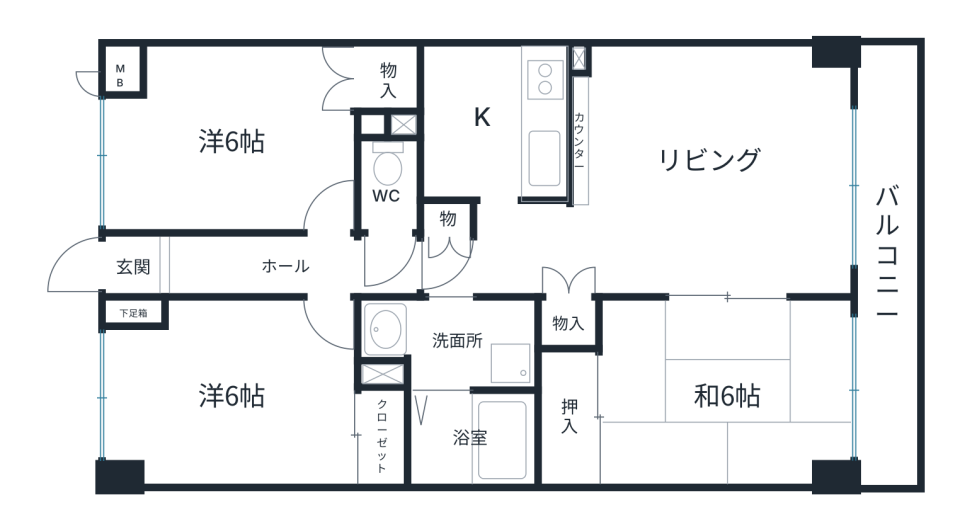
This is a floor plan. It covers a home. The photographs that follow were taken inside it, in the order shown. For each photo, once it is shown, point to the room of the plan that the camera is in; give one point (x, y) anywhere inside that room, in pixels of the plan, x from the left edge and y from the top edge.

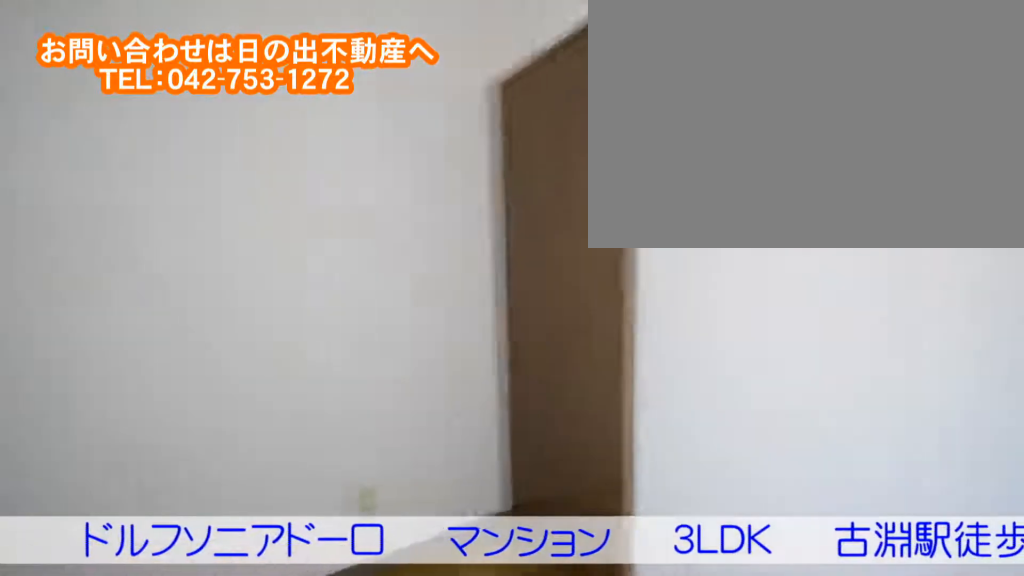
(165, 134)
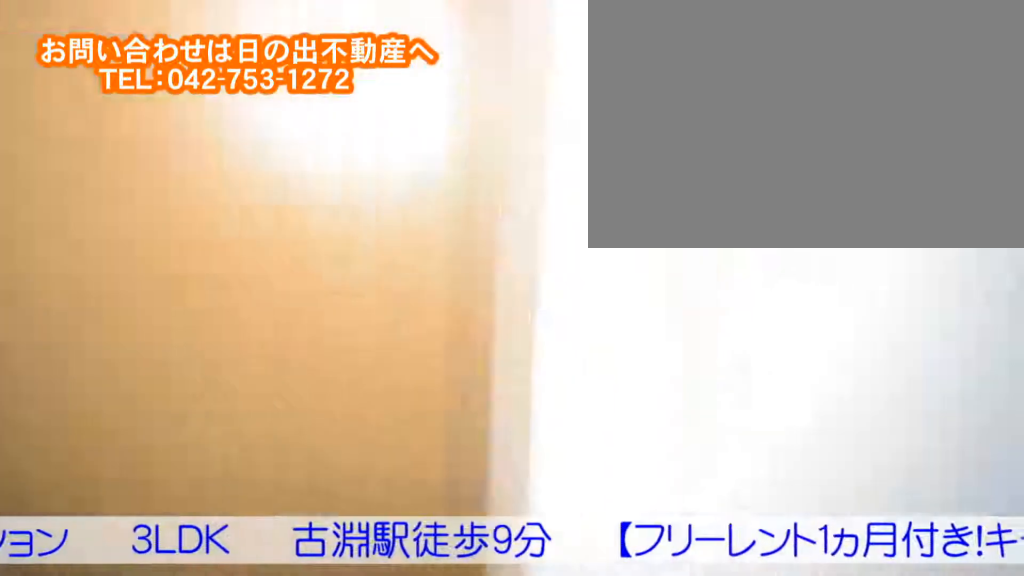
(166, 136)
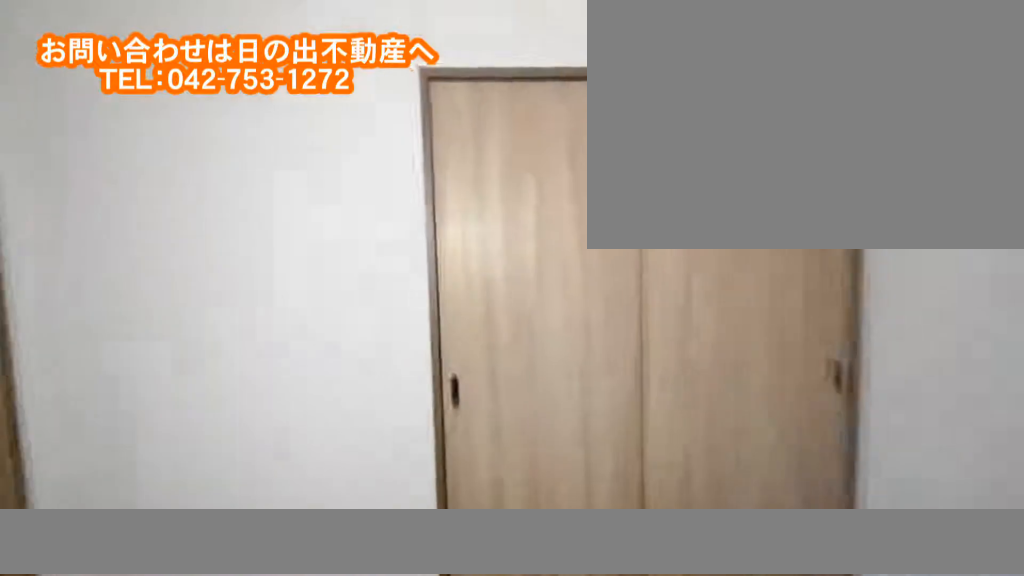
(178, 418)
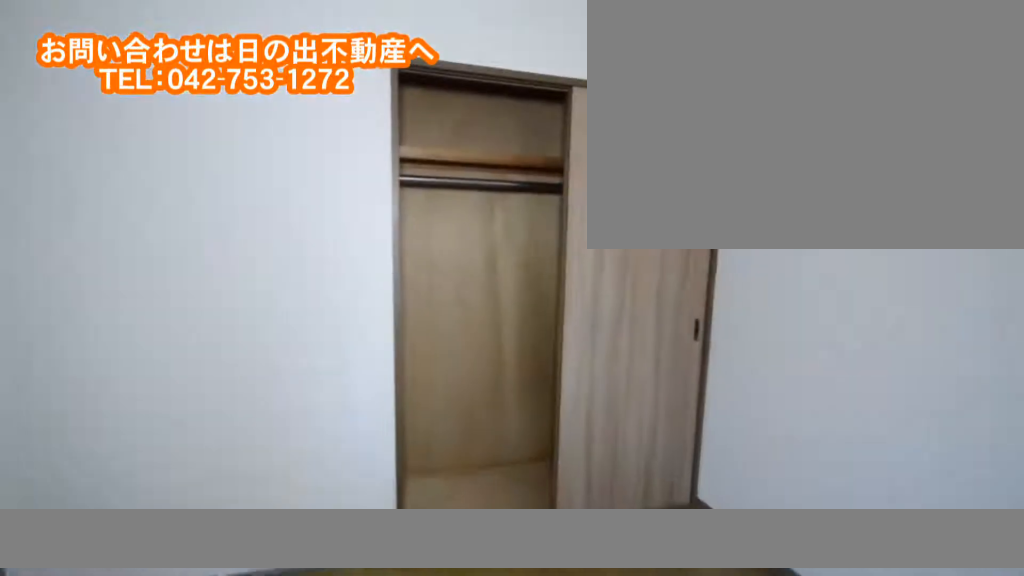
(177, 419)
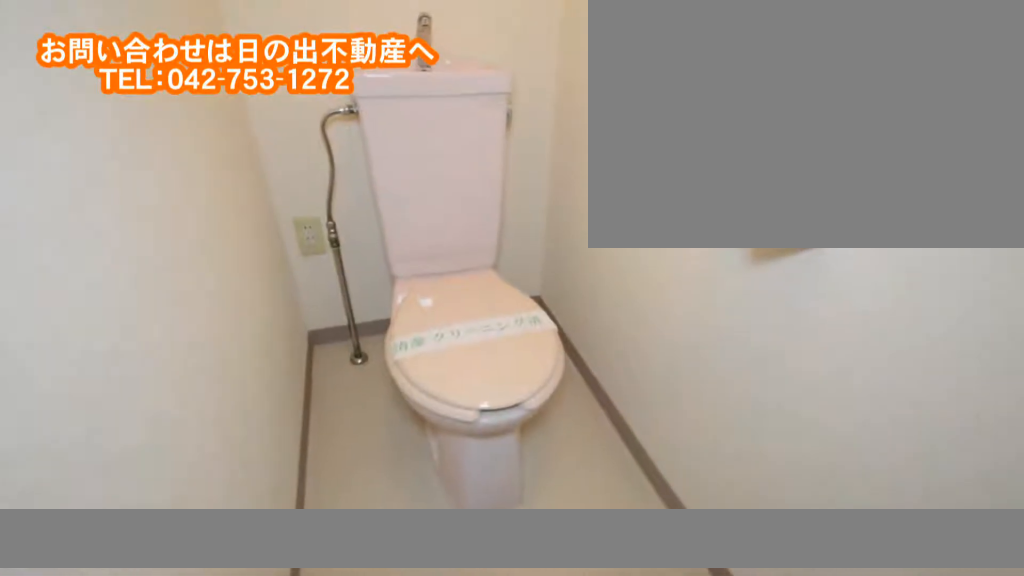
(389, 187)
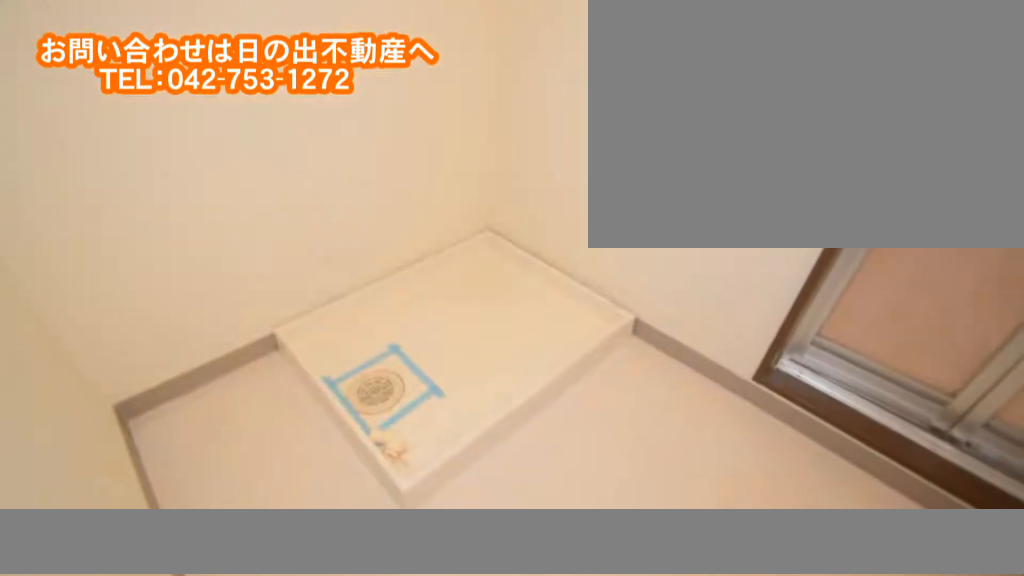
(483, 335)
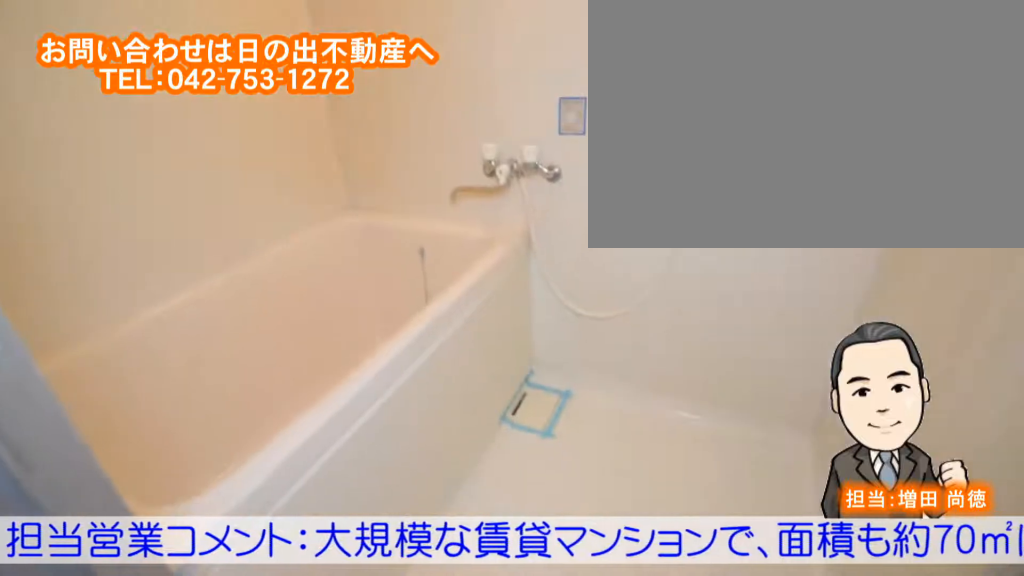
(472, 439)
